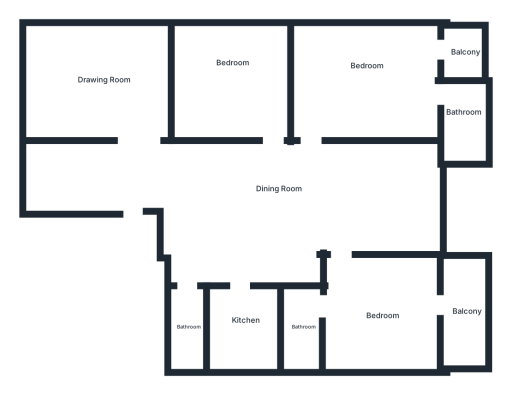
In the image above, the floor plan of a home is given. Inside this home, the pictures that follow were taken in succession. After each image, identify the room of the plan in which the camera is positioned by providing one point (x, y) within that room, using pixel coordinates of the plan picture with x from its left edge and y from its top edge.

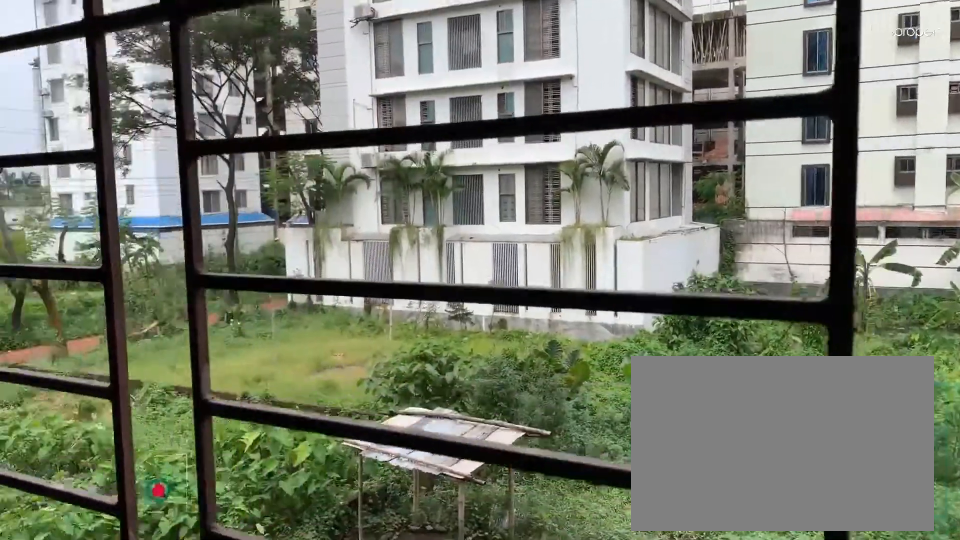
(252, 103)
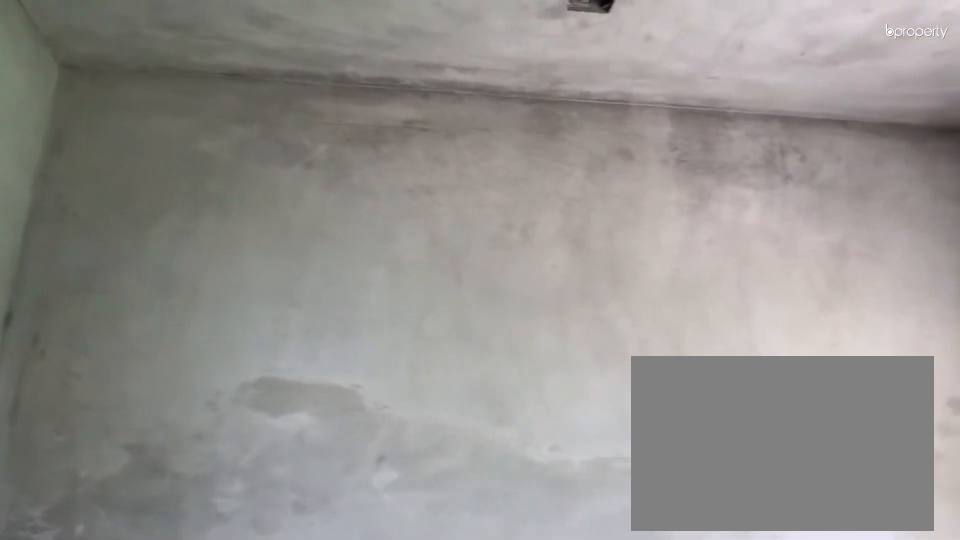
(227, 70)
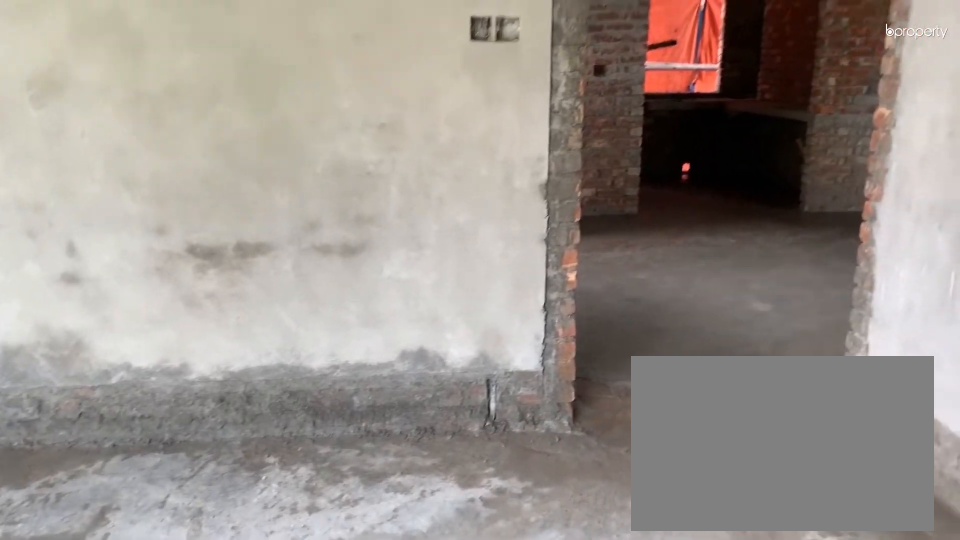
(368, 69)
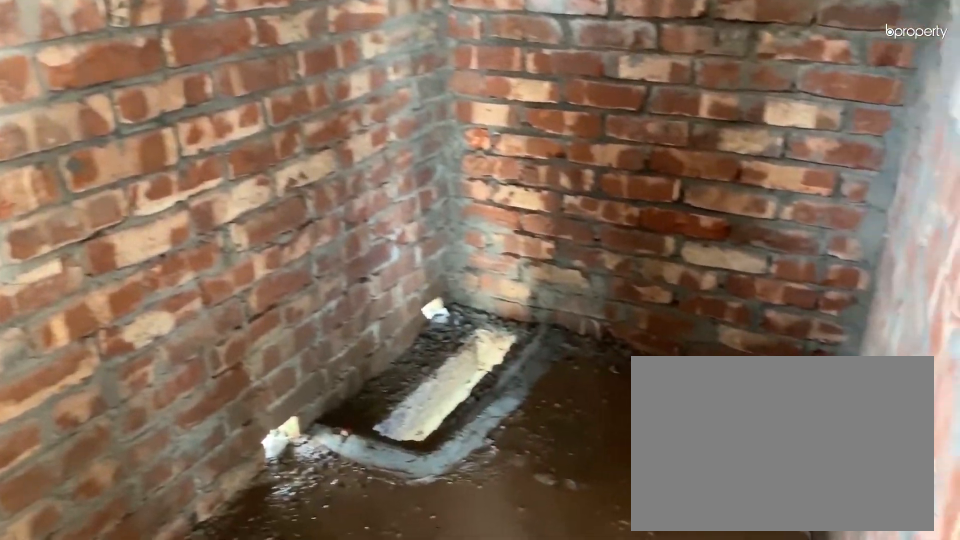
(464, 119)
